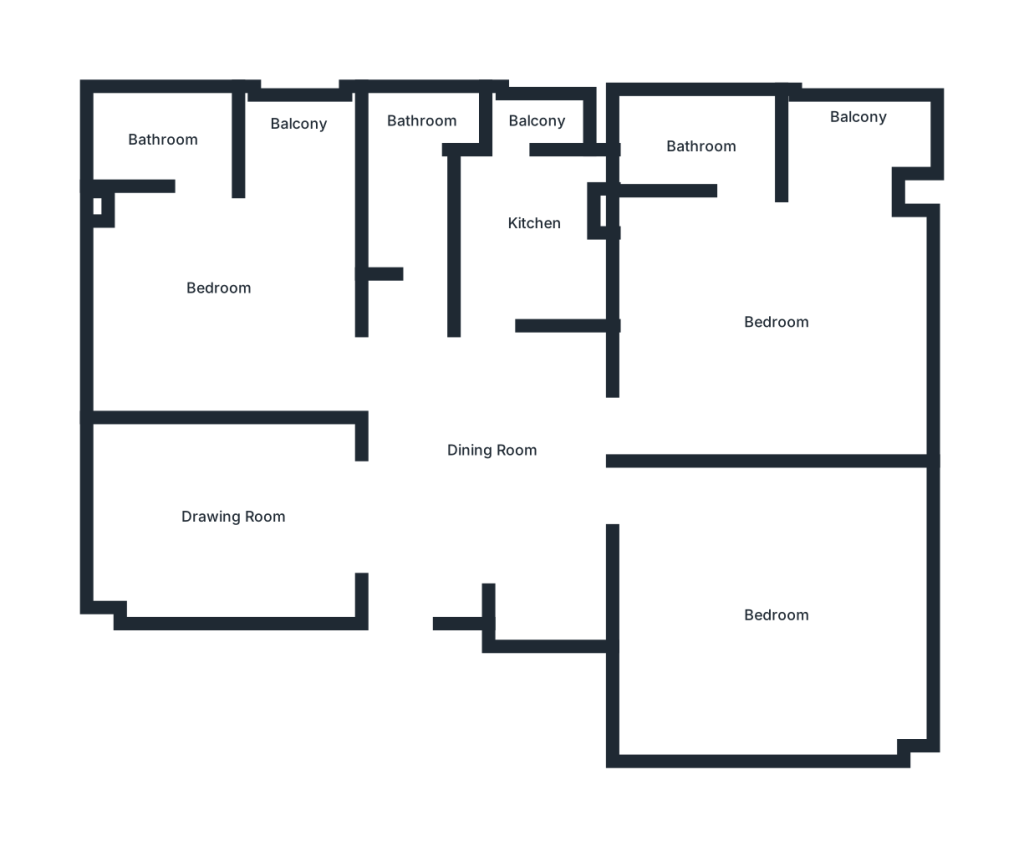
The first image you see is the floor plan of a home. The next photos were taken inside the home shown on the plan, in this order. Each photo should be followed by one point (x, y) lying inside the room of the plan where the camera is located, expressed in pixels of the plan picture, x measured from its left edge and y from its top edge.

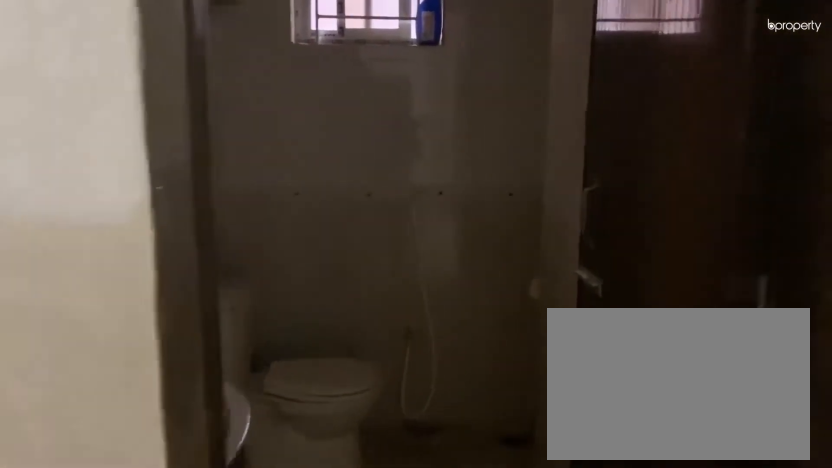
(415, 270)
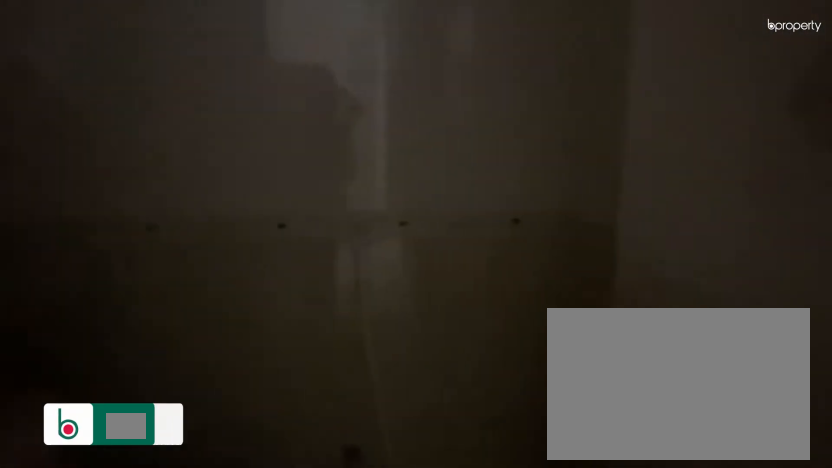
(420, 178)
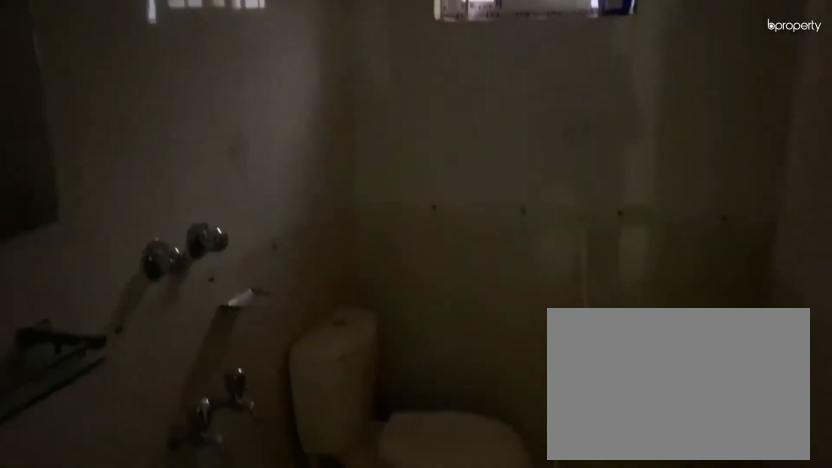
(420, 178)
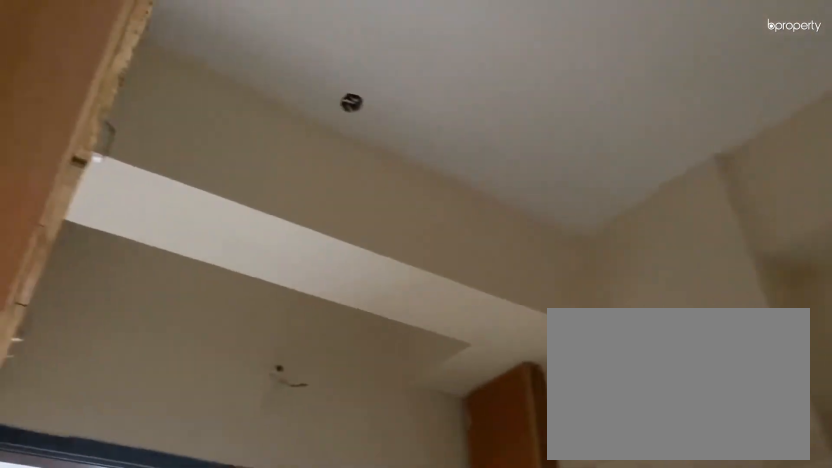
(523, 230)
